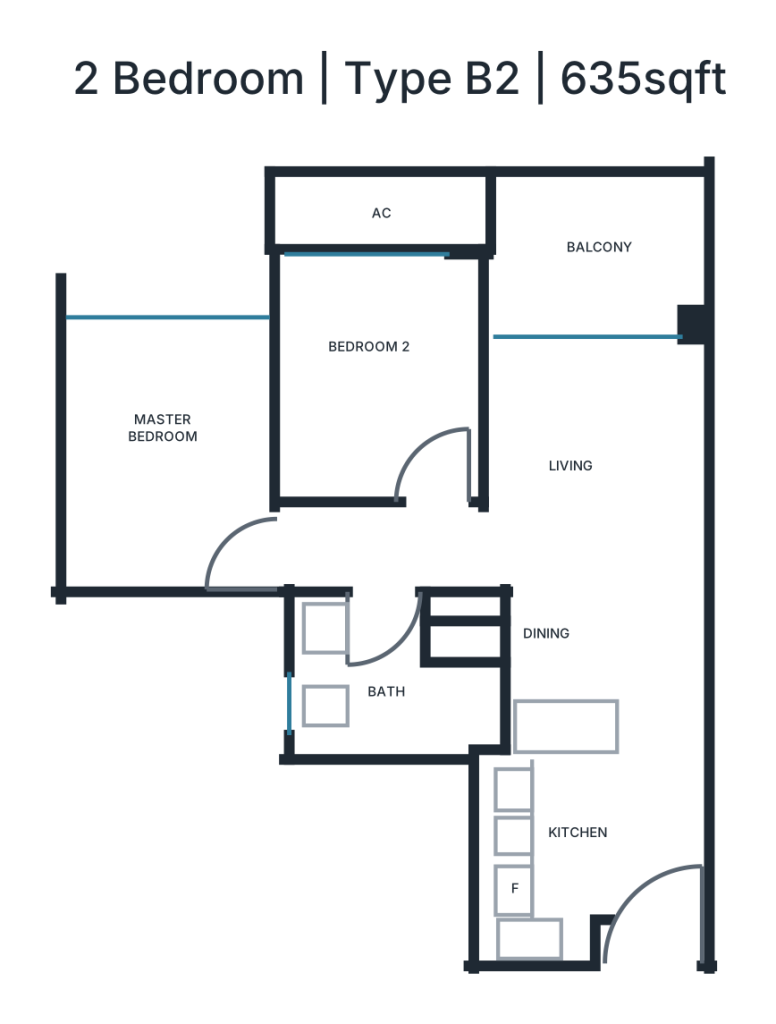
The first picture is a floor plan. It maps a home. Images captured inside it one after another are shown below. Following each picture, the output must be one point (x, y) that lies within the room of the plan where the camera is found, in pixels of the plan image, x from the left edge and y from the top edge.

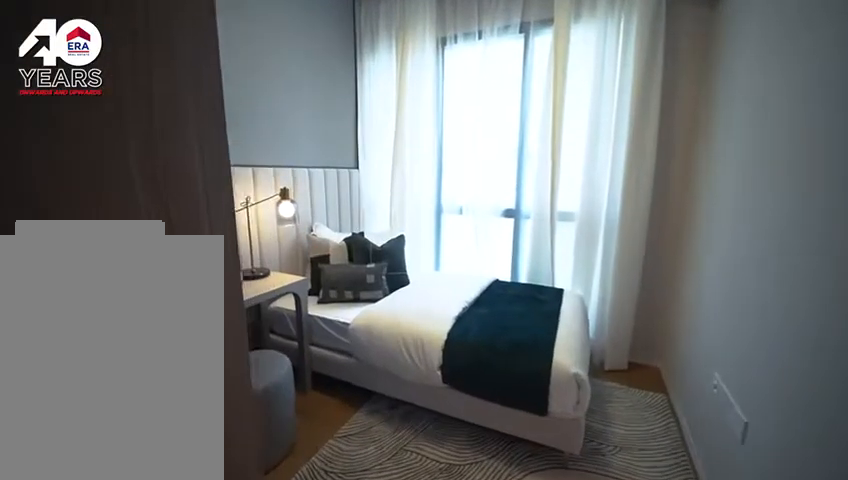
(381, 382)
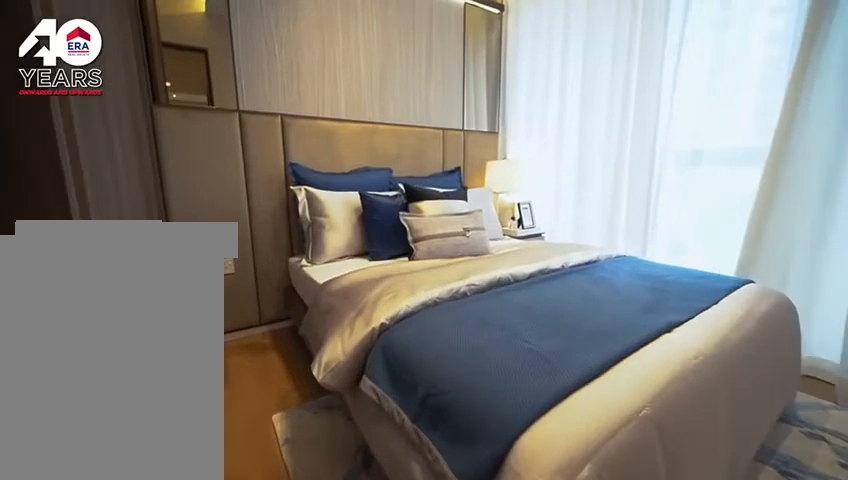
(170, 463)
